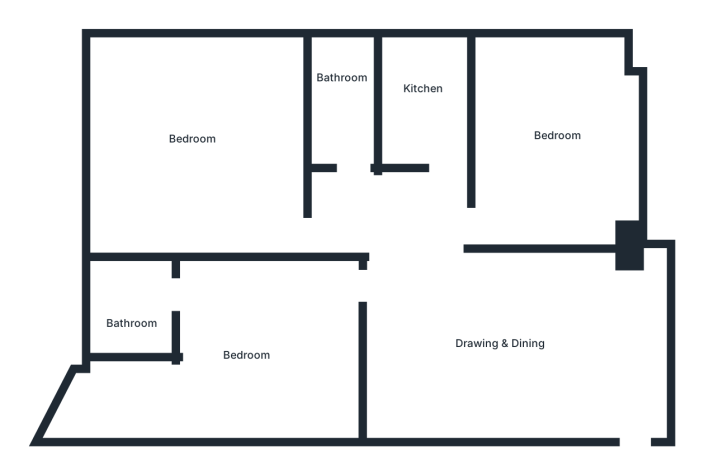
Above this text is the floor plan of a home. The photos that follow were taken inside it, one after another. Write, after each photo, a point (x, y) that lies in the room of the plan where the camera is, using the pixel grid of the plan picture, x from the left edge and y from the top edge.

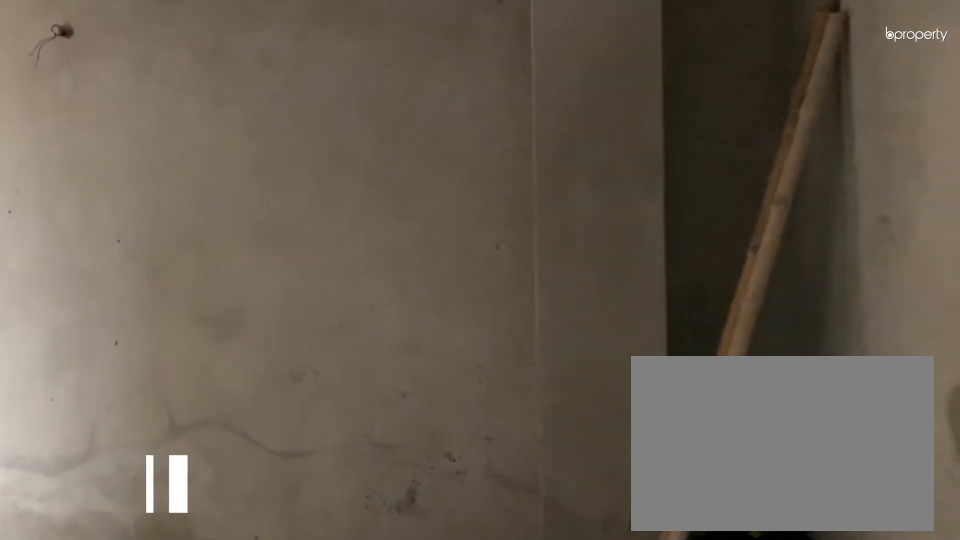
(638, 392)
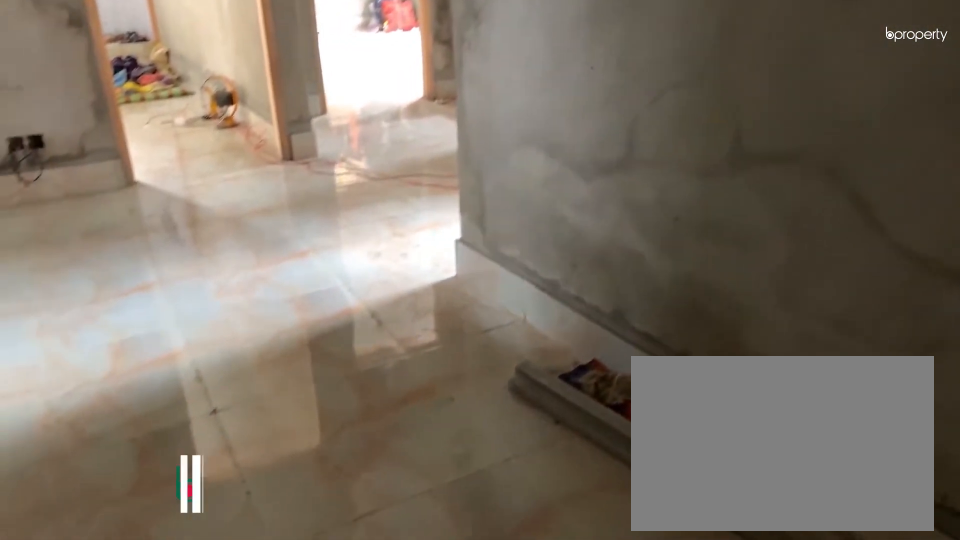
(512, 343)
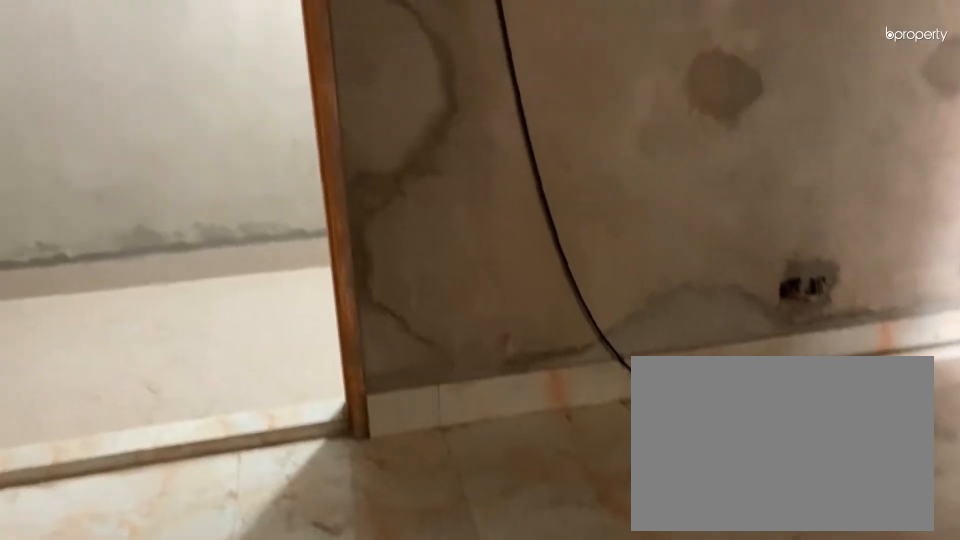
(512, 343)
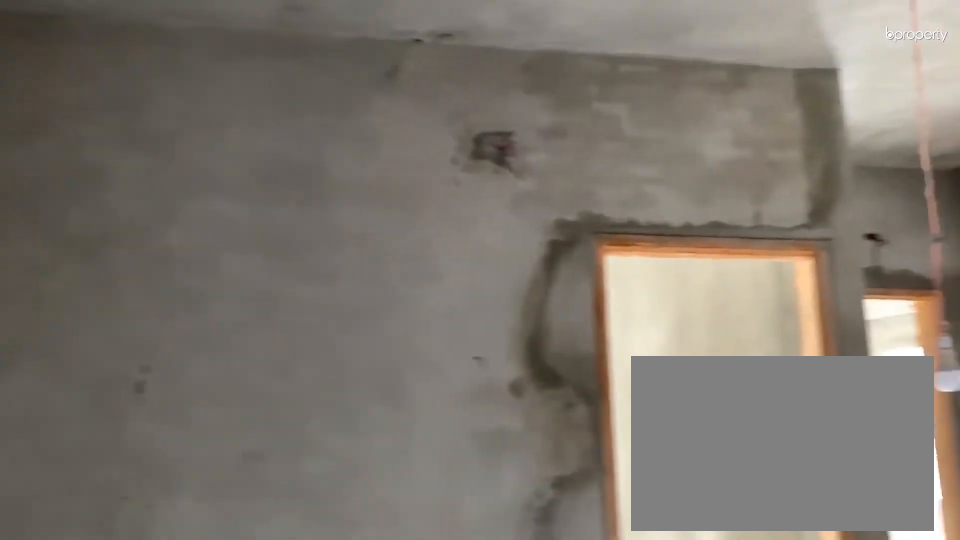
(399, 347)
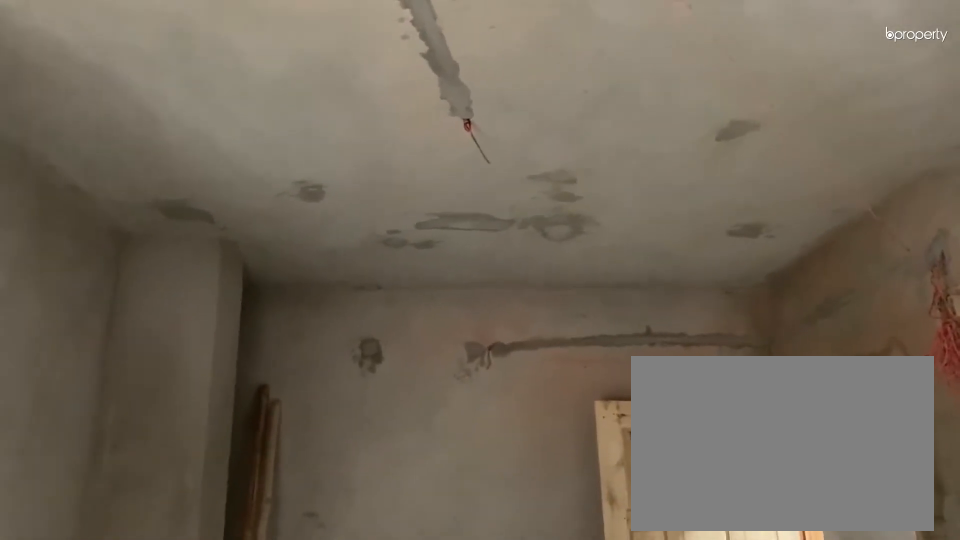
(513, 351)
